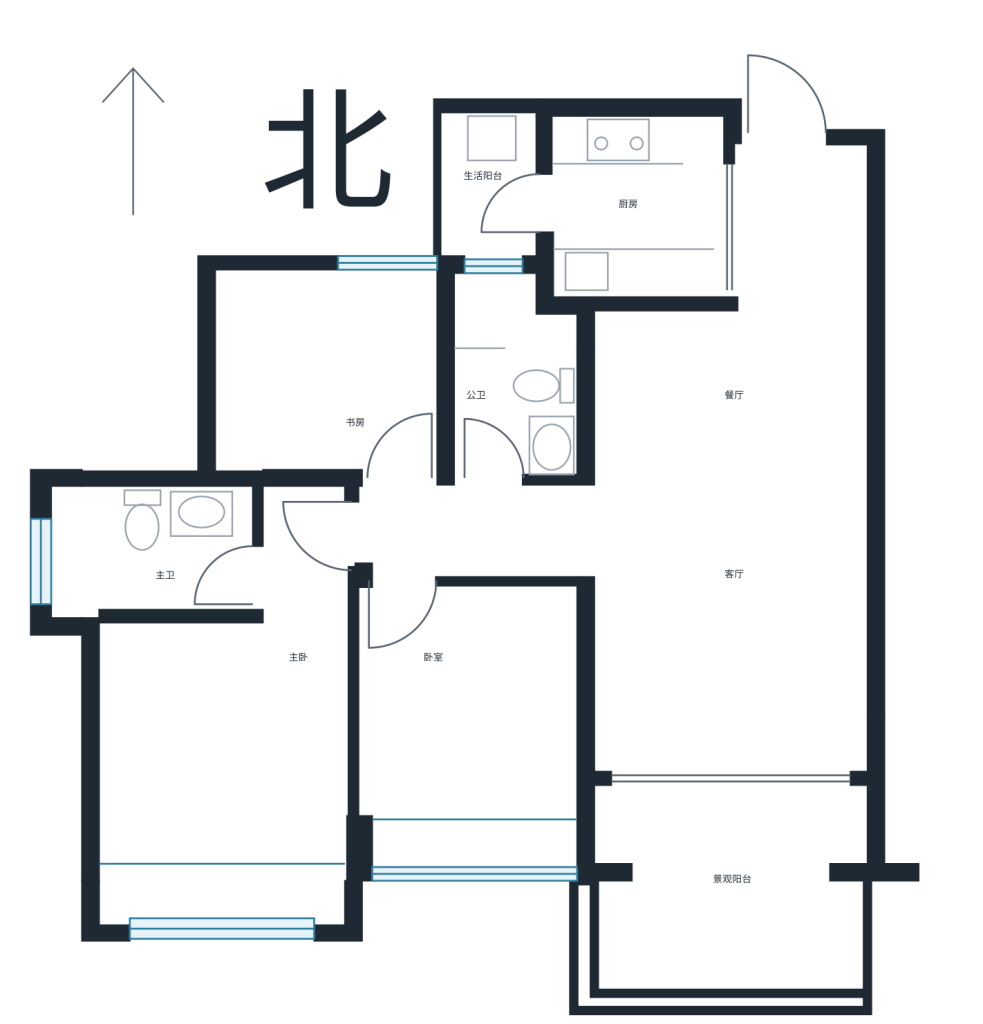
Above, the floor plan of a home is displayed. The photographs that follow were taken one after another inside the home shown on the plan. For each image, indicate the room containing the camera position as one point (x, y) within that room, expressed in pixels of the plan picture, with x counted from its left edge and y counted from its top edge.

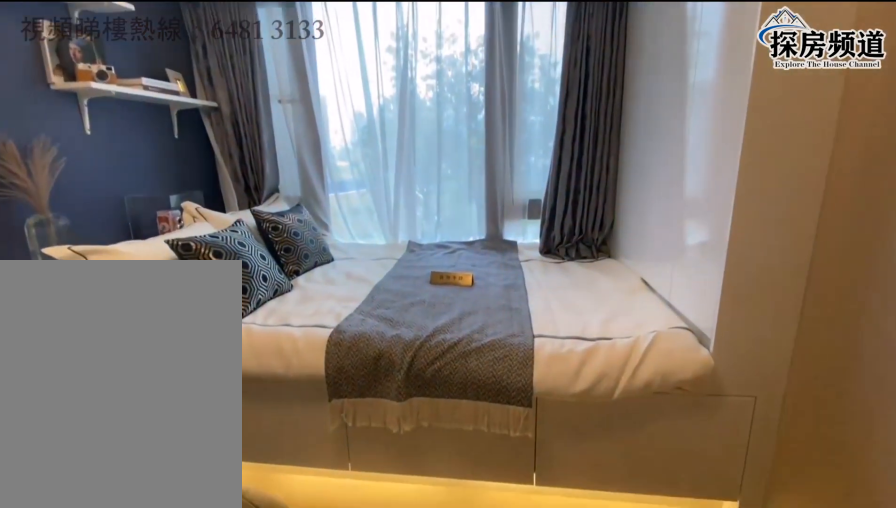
(479, 700)
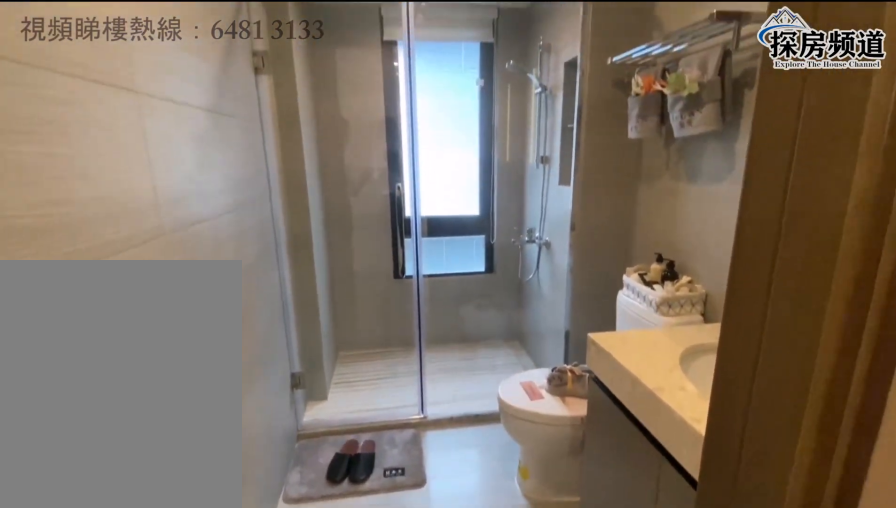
(157, 538)
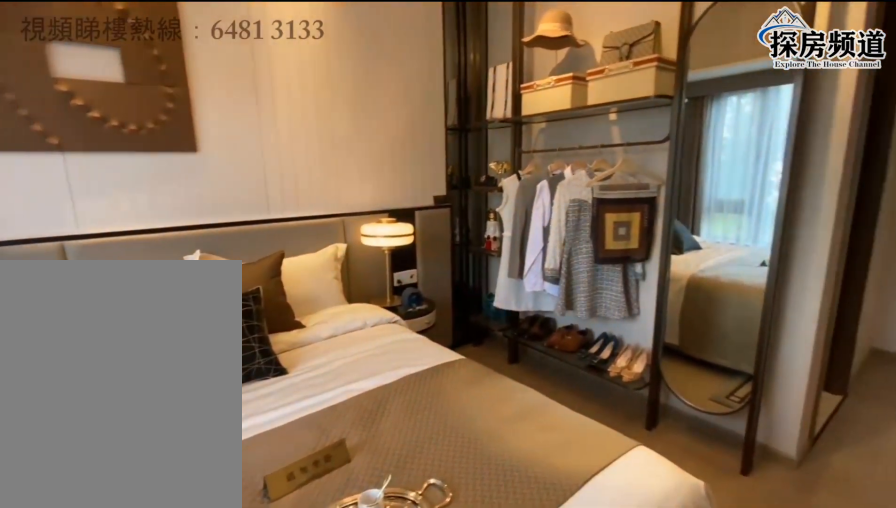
(202, 780)
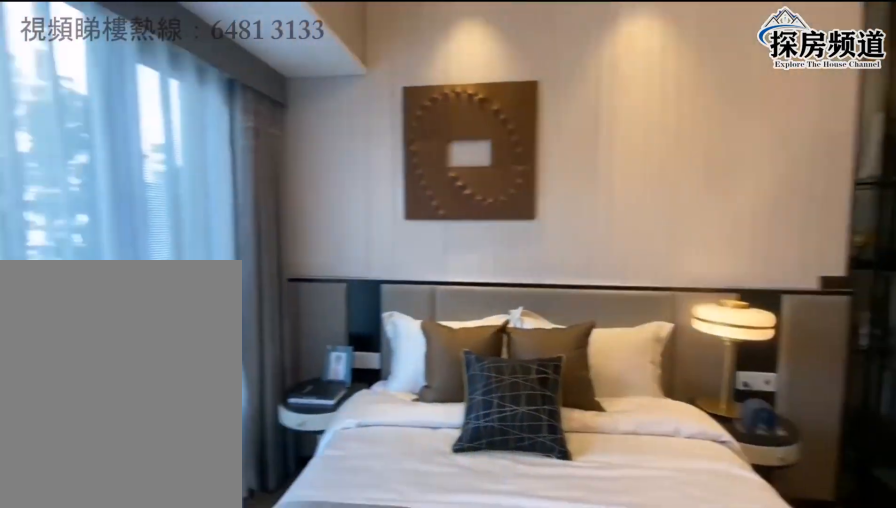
(202, 780)
